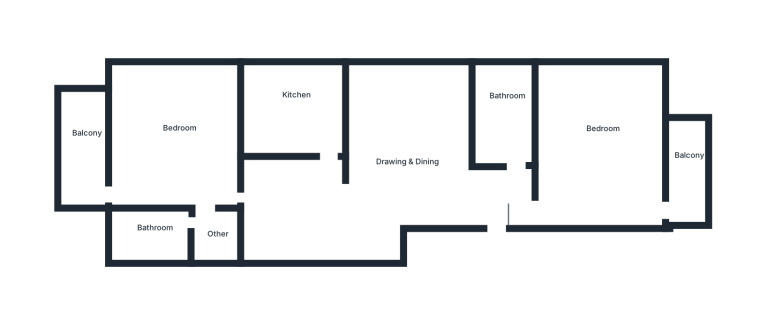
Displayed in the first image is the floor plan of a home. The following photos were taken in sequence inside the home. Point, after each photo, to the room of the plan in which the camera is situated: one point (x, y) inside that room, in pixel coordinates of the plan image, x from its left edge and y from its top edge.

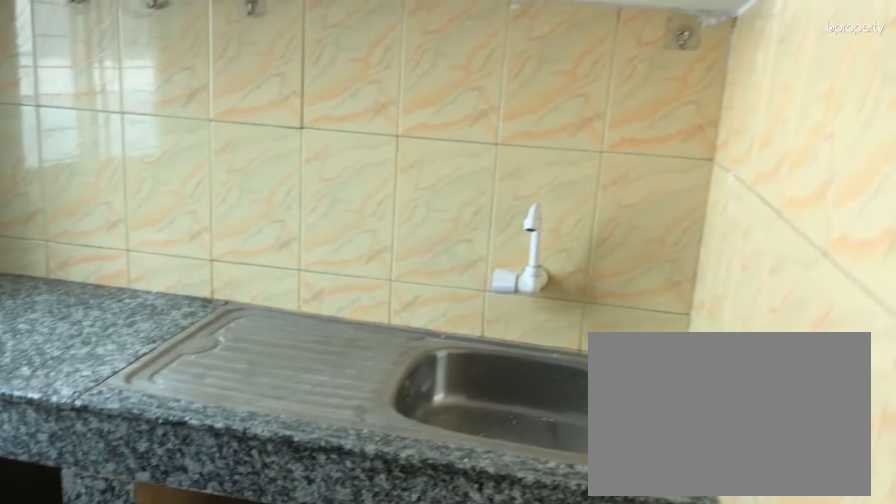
(300, 109)
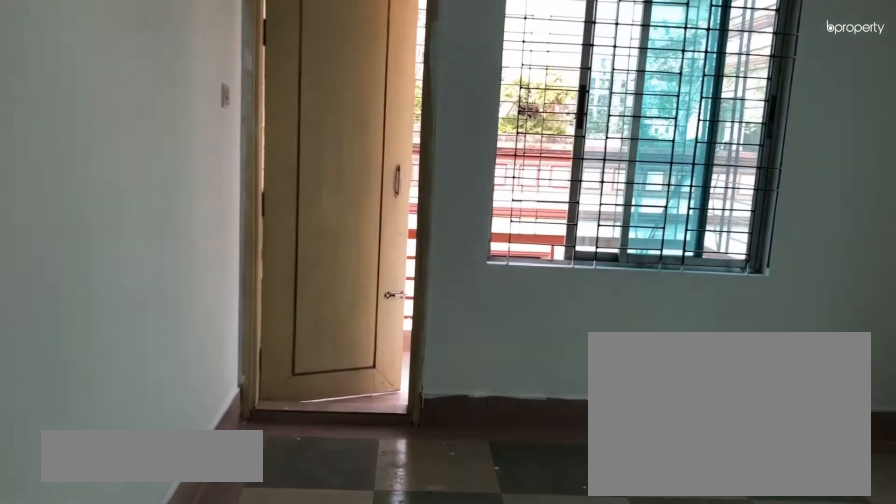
(175, 135)
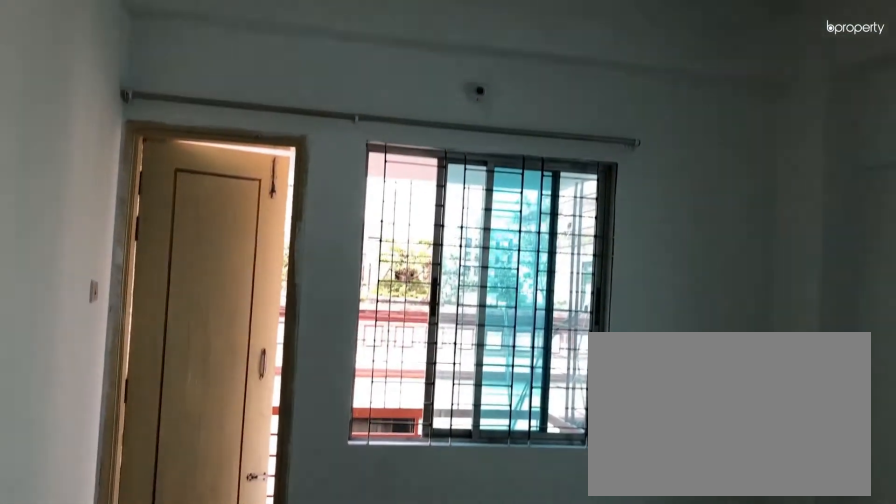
(175, 135)
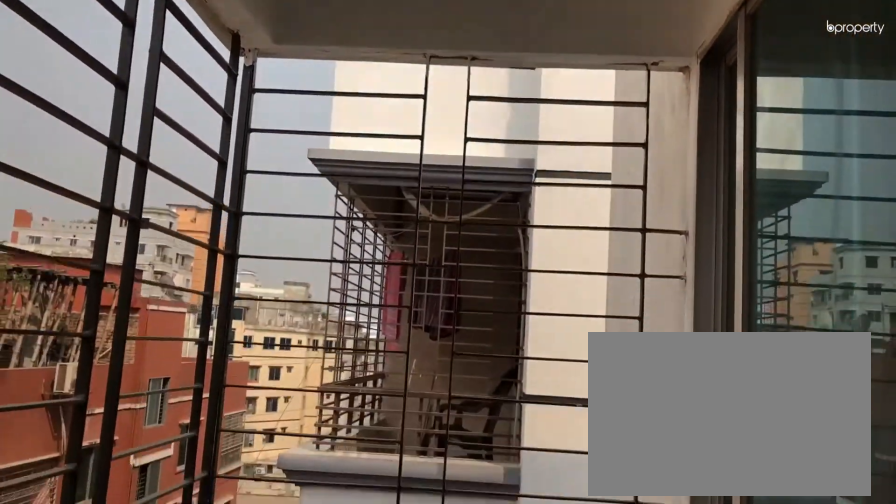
(81, 139)
